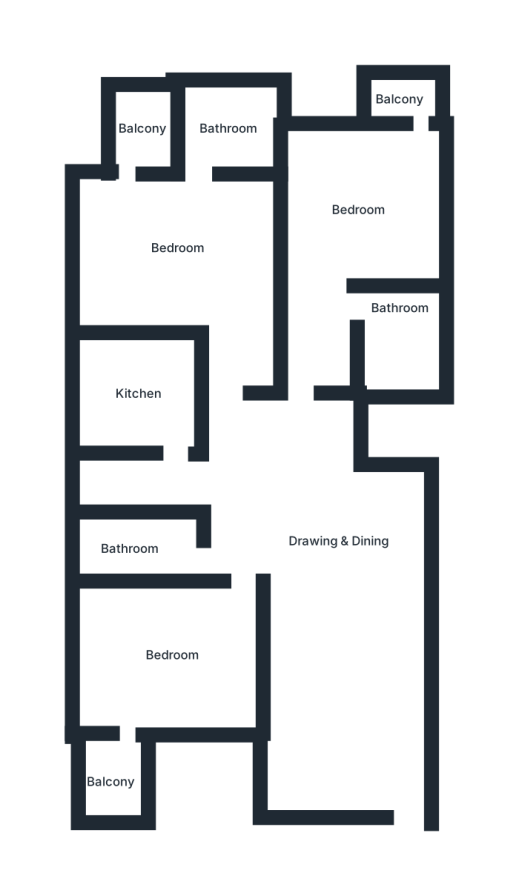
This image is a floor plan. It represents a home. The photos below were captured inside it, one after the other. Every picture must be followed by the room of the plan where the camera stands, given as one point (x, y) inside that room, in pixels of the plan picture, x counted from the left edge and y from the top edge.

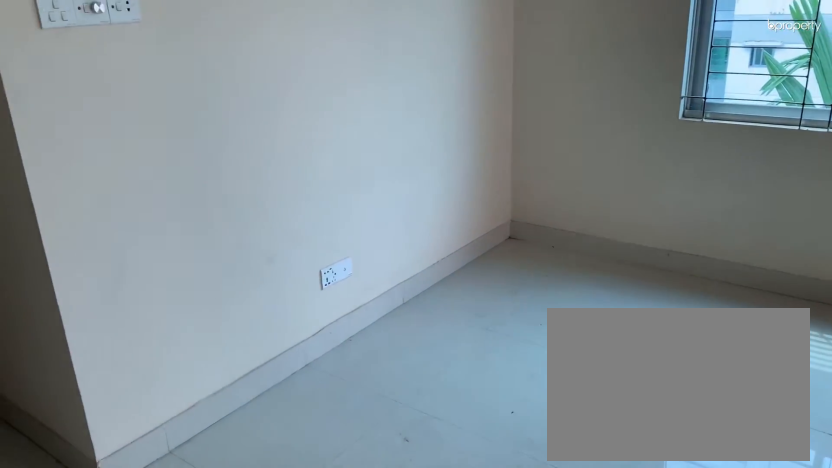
(186, 222)
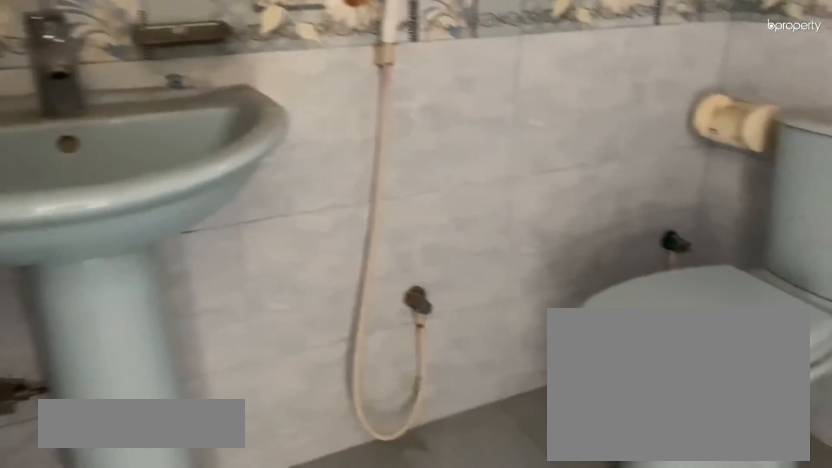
(396, 331)
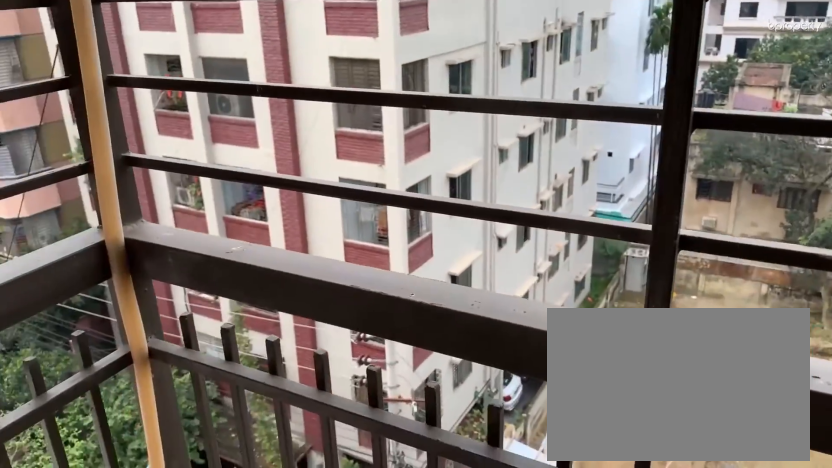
(396, 97)
